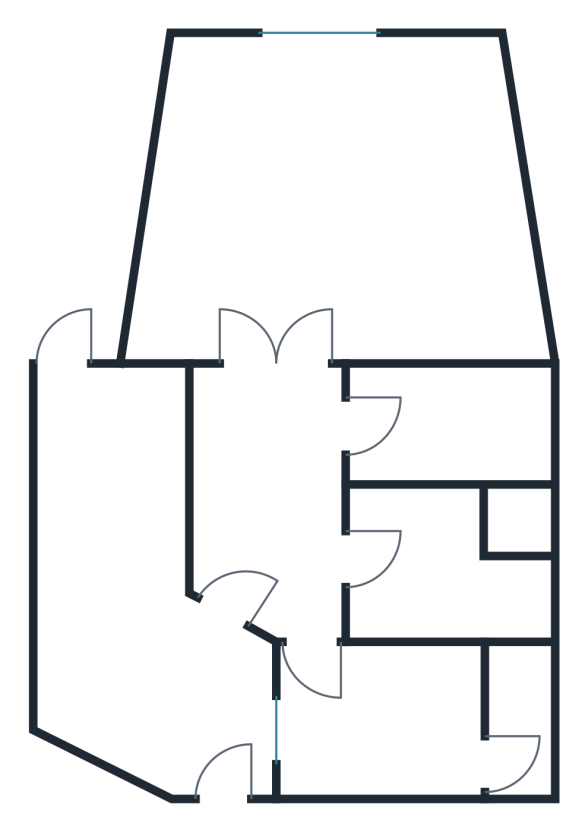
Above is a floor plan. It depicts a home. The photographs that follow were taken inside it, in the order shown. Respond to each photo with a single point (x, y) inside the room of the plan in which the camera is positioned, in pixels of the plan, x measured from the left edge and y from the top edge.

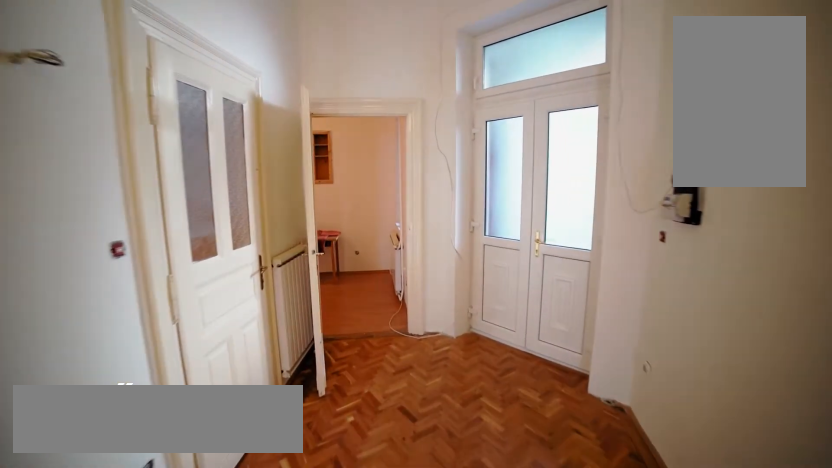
(301, 495)
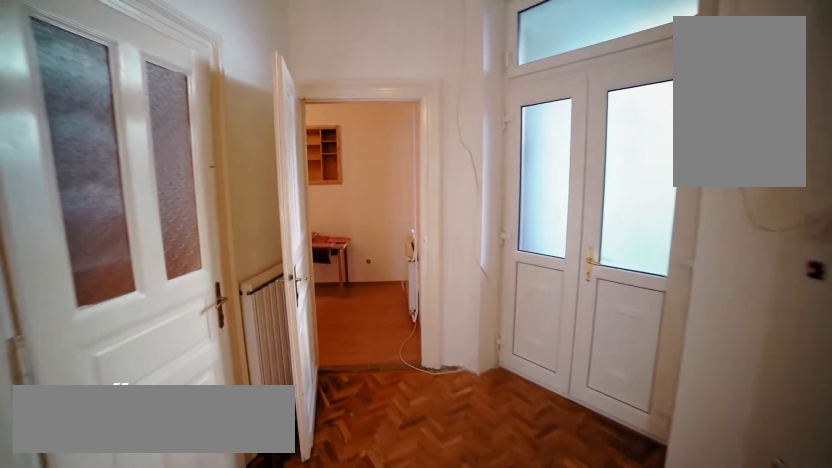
(304, 520)
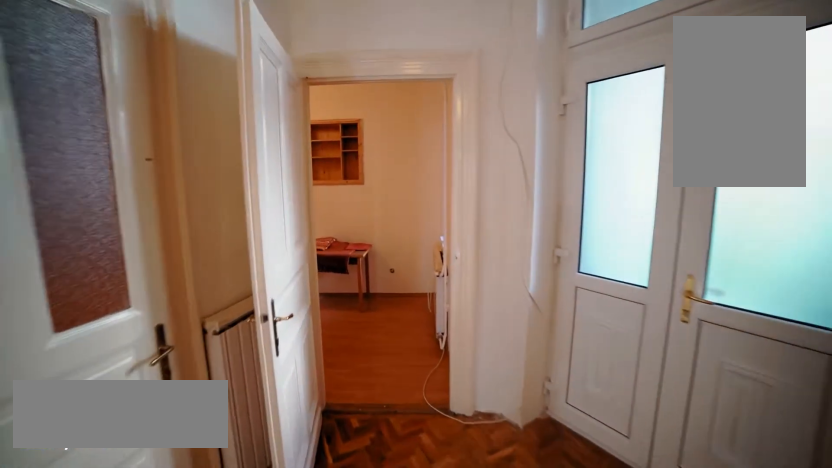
(309, 540)
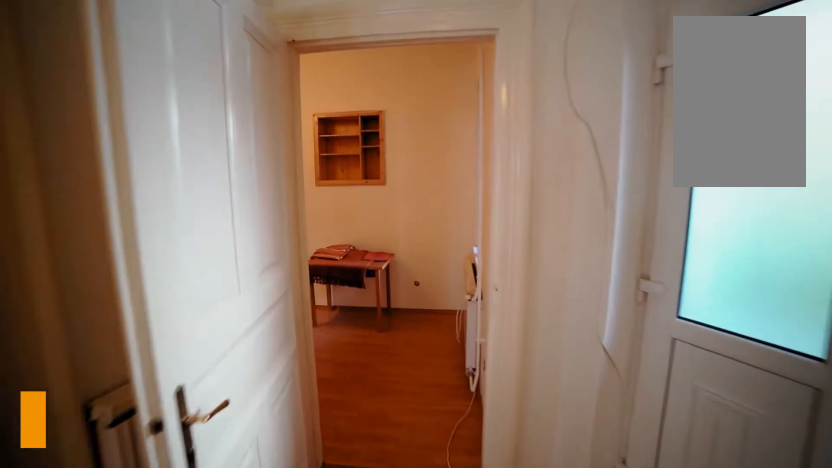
(313, 565)
